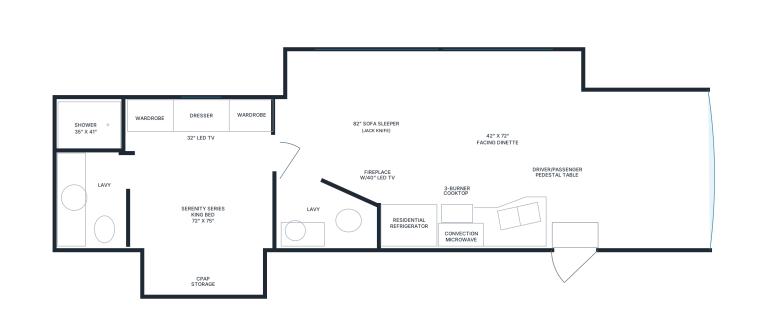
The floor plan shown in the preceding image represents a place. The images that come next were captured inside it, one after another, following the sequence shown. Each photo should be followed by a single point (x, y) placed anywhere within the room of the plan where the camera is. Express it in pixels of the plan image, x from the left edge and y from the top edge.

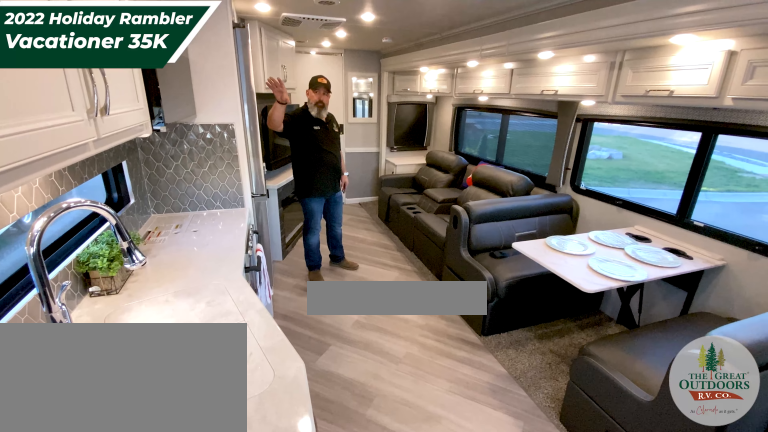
(431, 147)
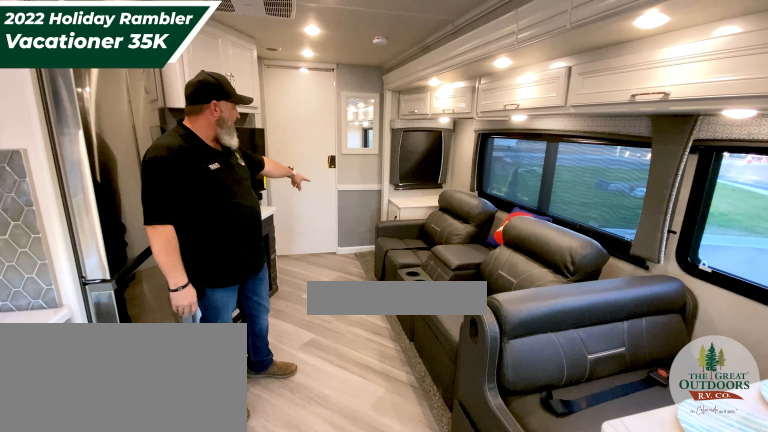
(431, 147)
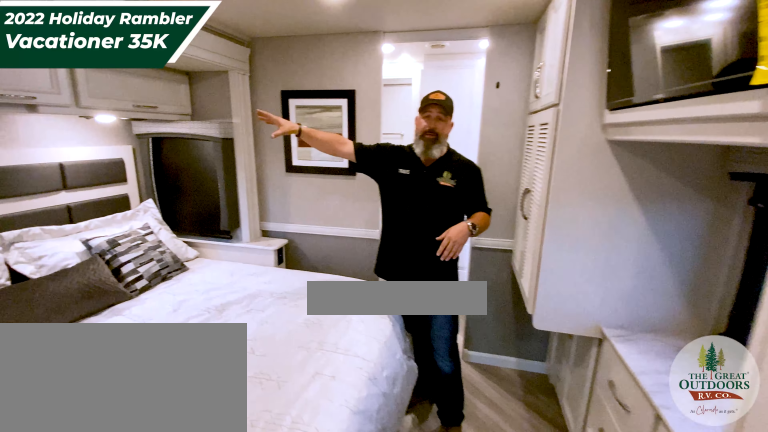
(200, 194)
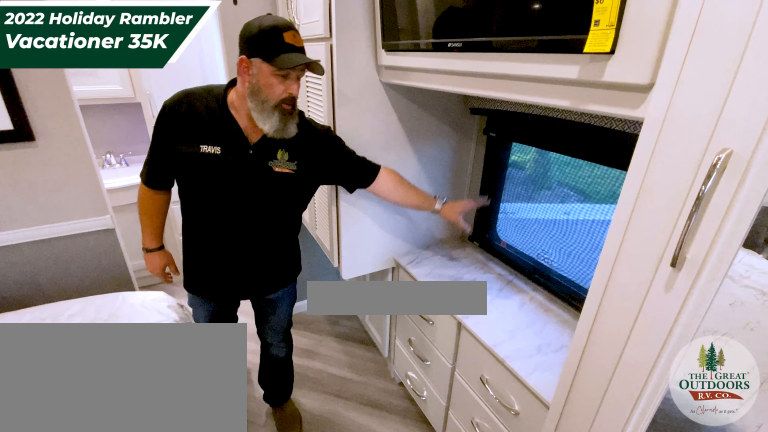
(200, 194)
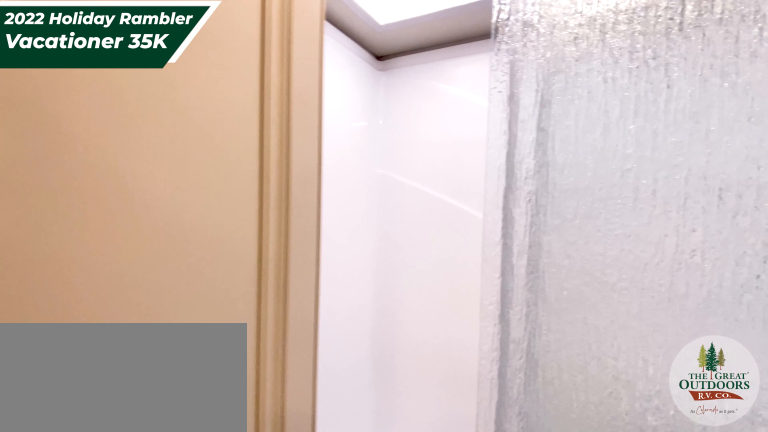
(91, 164)
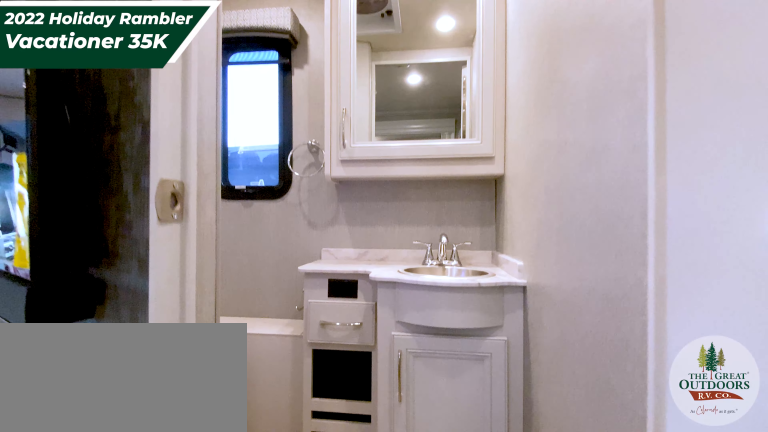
(321, 215)
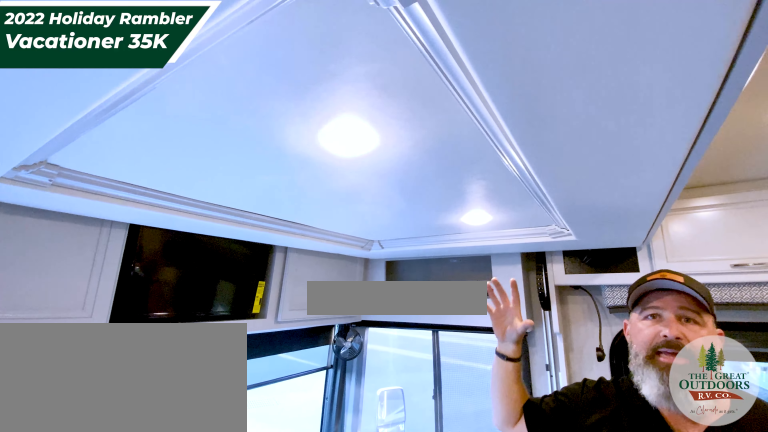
(660, 176)
